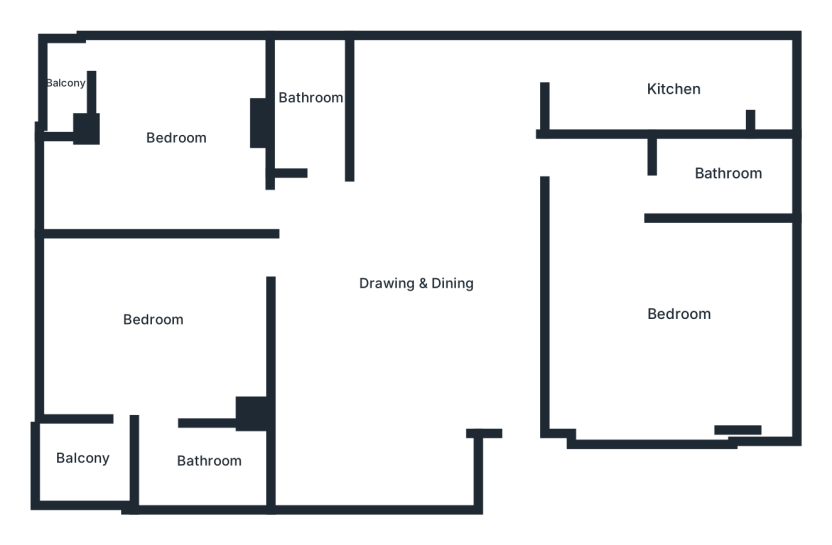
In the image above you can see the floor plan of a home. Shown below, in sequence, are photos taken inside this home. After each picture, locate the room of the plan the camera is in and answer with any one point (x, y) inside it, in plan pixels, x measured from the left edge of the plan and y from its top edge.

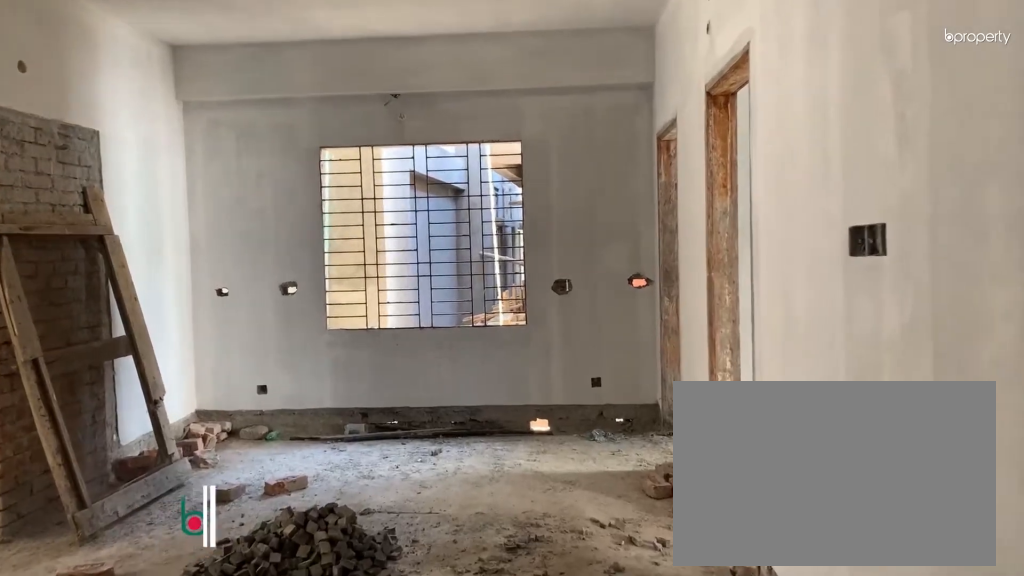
(418, 282)
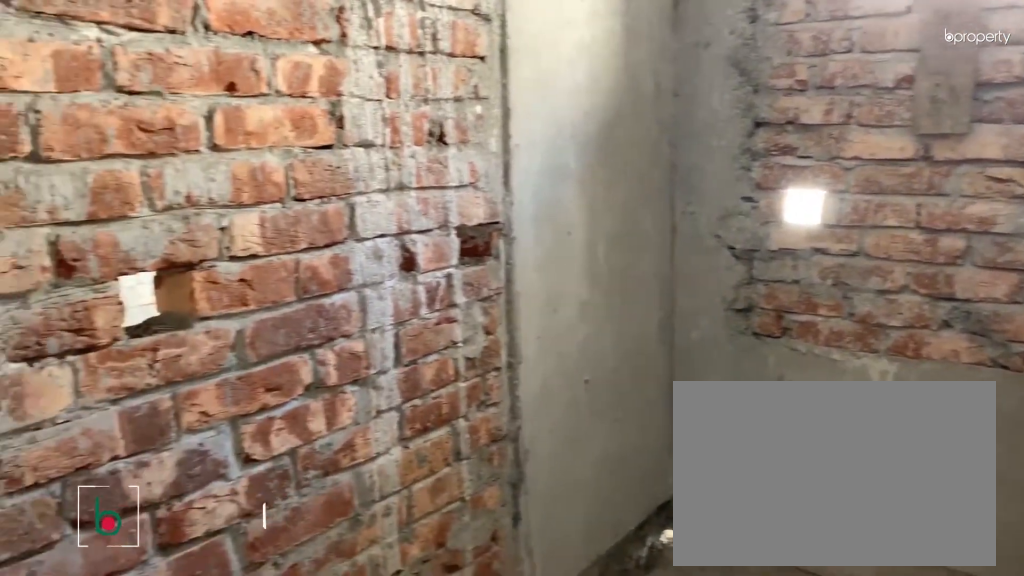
(731, 170)
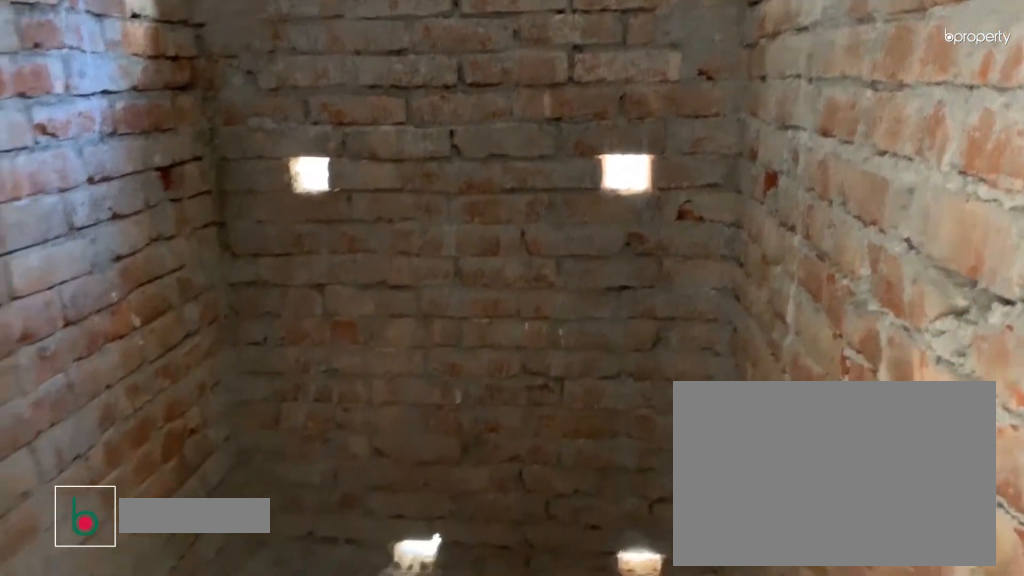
(309, 90)
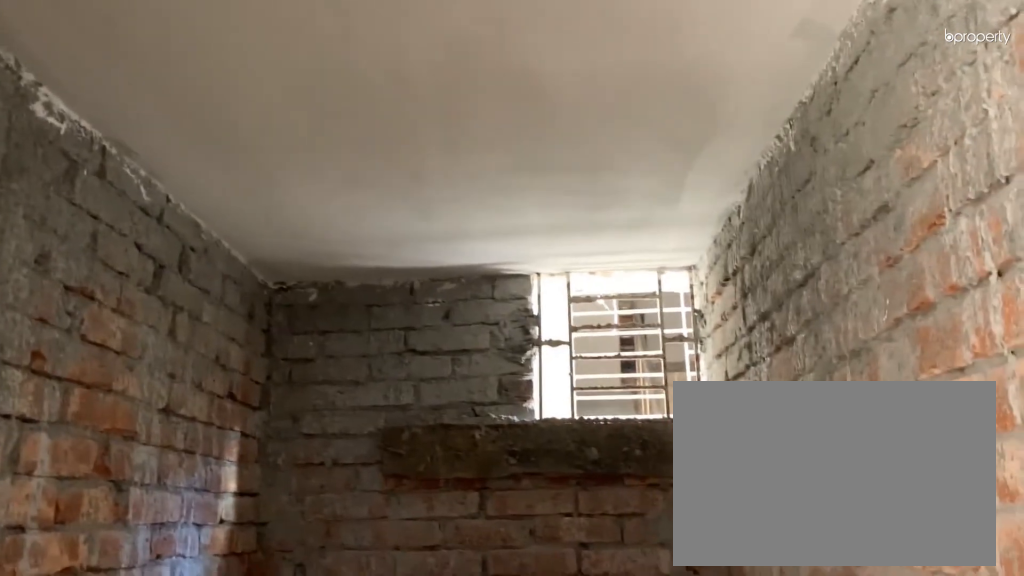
(309, 90)
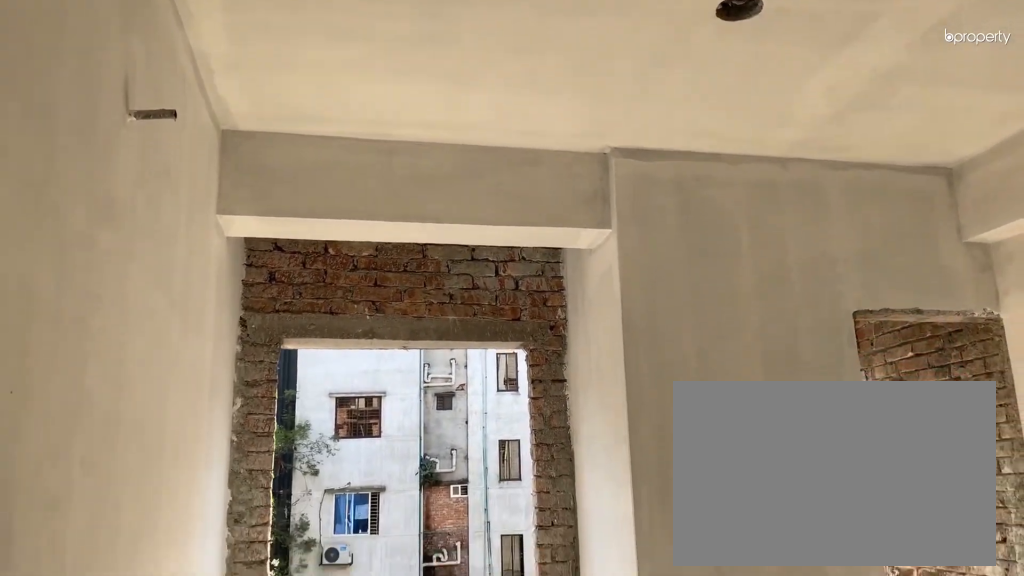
(177, 135)
